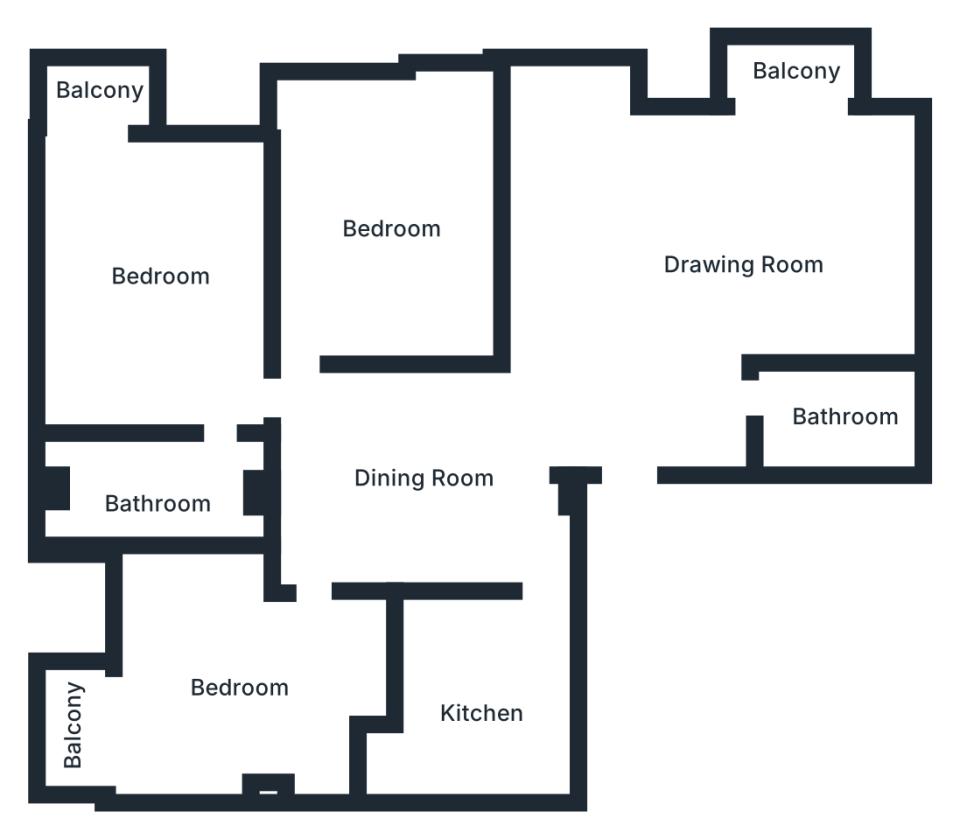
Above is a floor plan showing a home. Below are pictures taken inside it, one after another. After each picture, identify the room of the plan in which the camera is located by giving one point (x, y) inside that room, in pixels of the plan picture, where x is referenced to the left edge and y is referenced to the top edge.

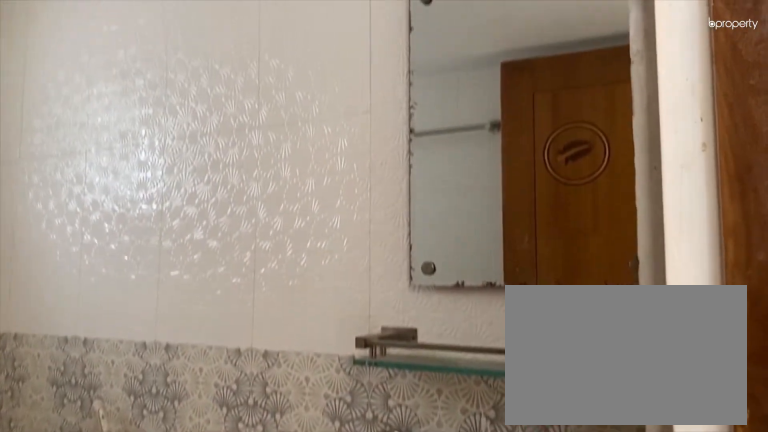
(841, 398)
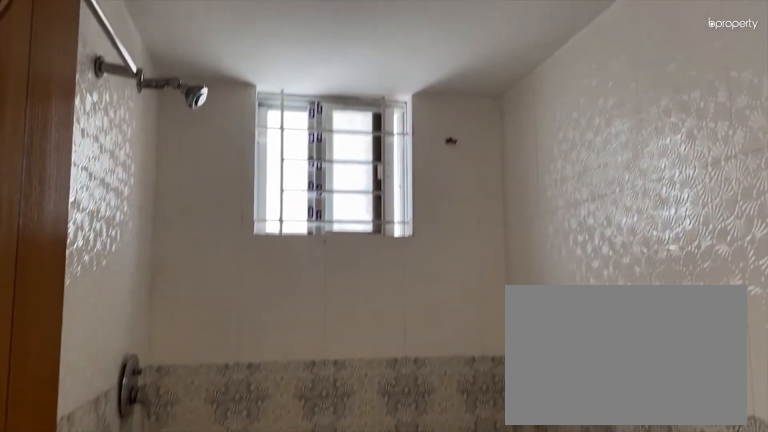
(841, 398)
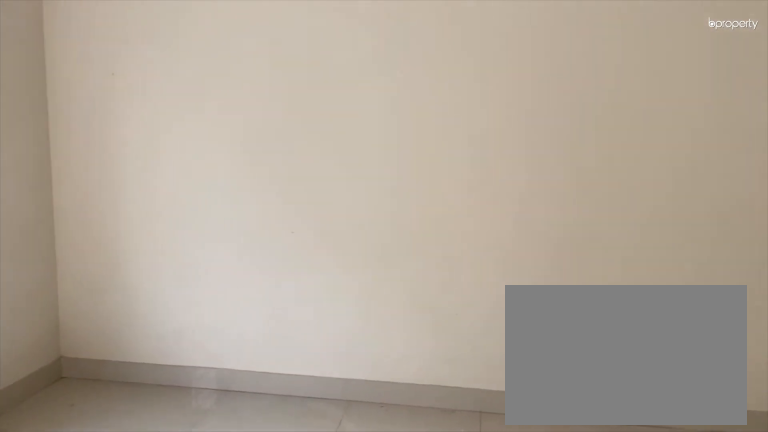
(398, 229)
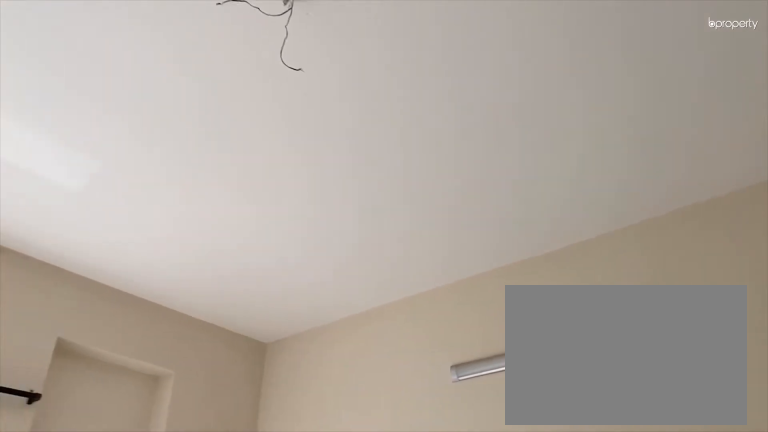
(398, 229)
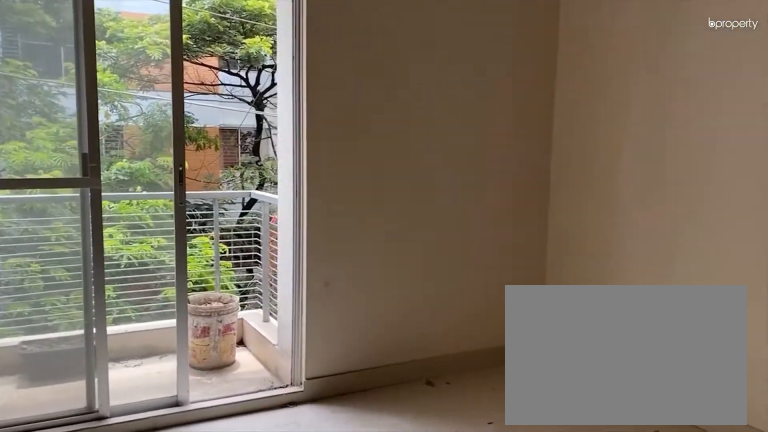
(168, 280)
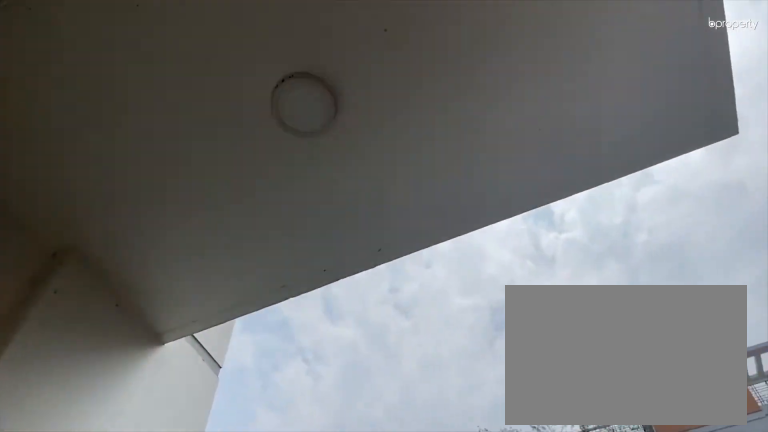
(93, 96)
